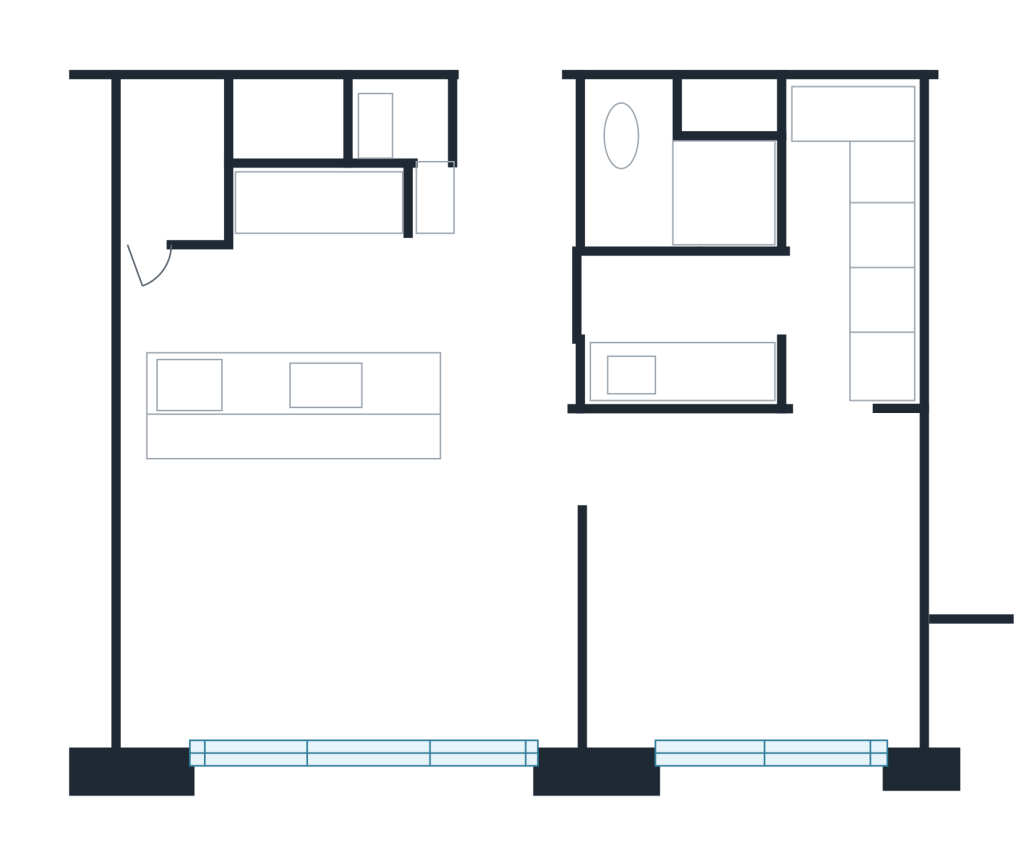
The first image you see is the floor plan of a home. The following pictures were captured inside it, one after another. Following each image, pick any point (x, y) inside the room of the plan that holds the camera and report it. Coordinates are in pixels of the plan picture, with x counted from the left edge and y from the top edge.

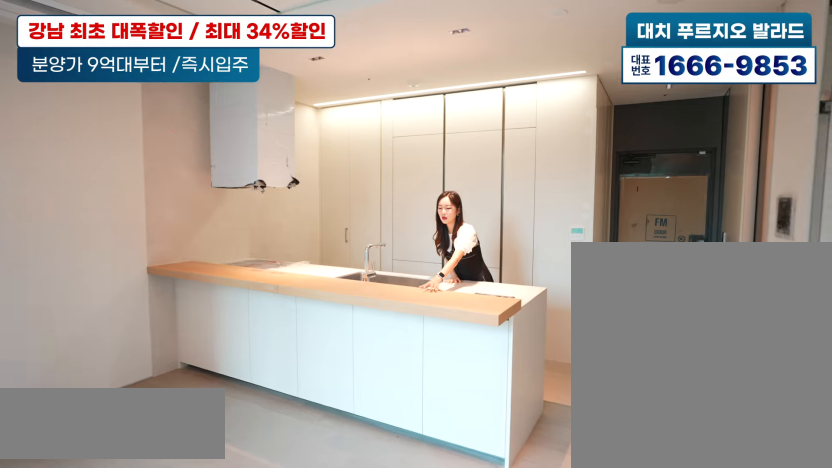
(303, 280)
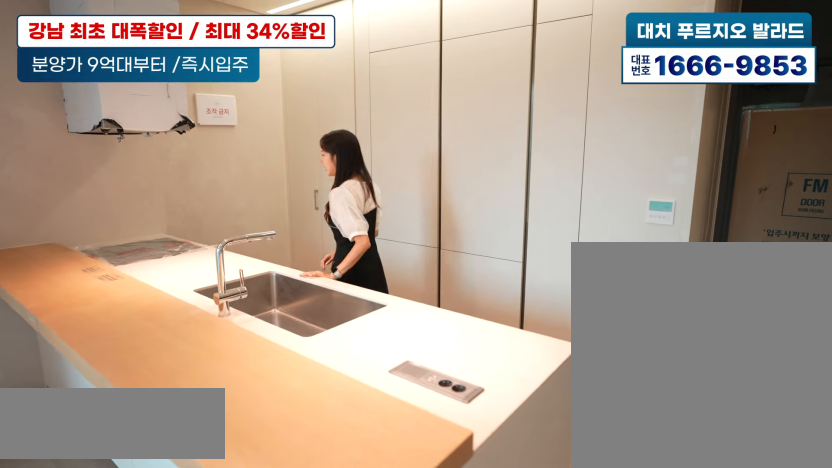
(299, 277)
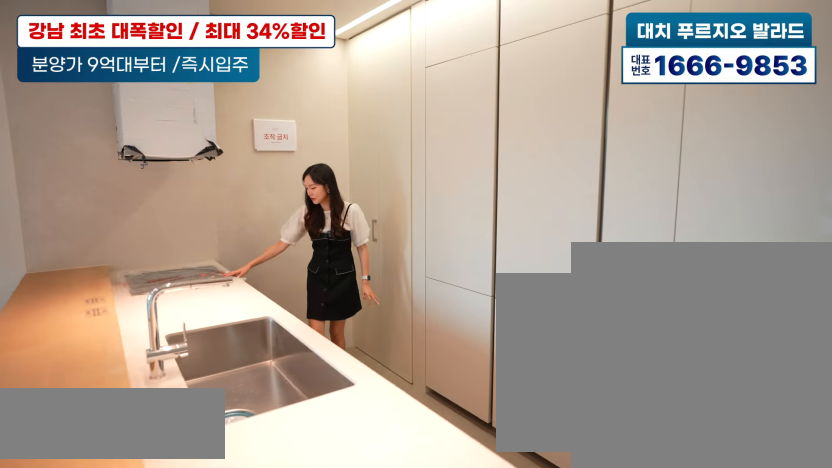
(304, 280)
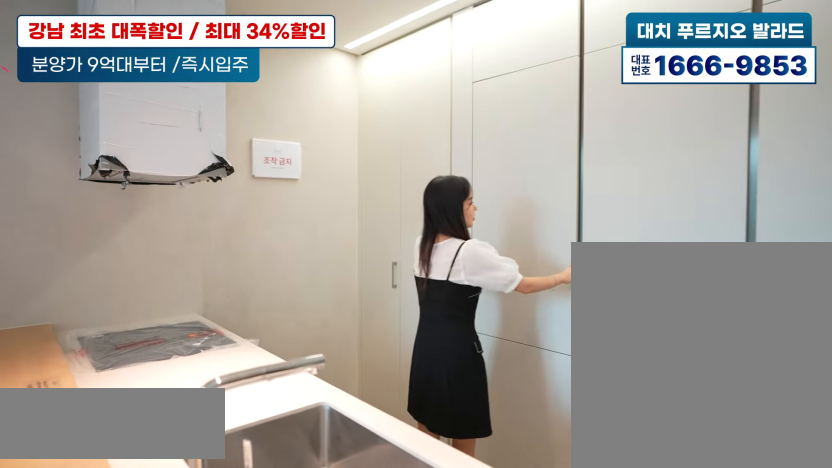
(304, 281)
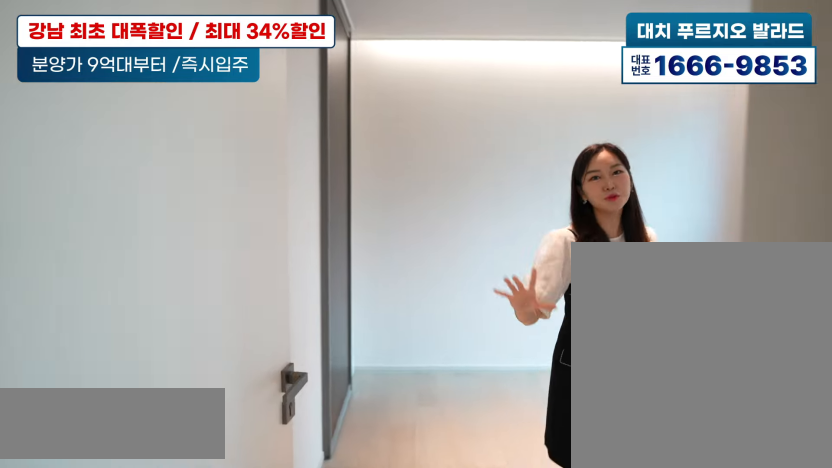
(759, 598)
